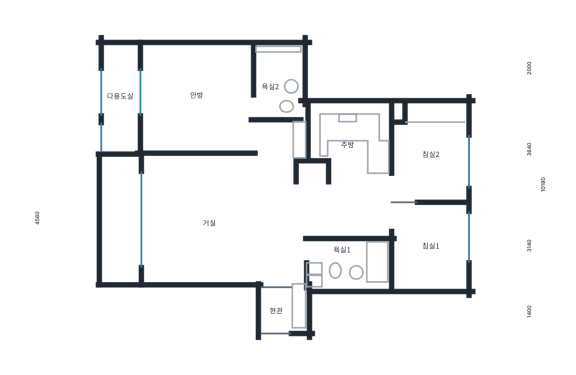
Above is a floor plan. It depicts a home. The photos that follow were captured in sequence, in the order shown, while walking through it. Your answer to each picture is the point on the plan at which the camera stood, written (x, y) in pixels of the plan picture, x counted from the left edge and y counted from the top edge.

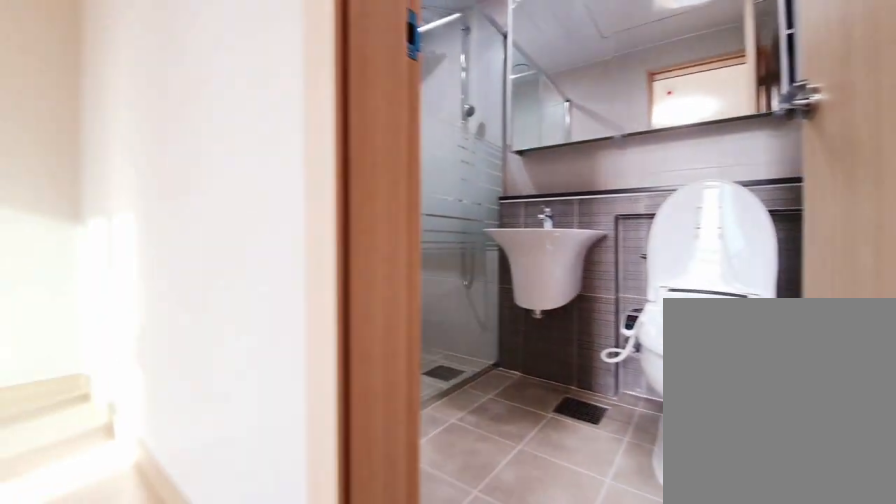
(264, 106)
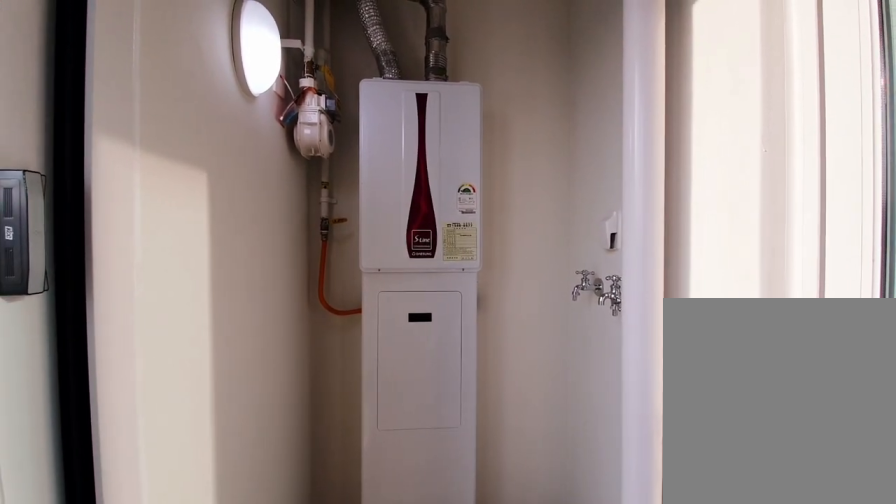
(134, 112)
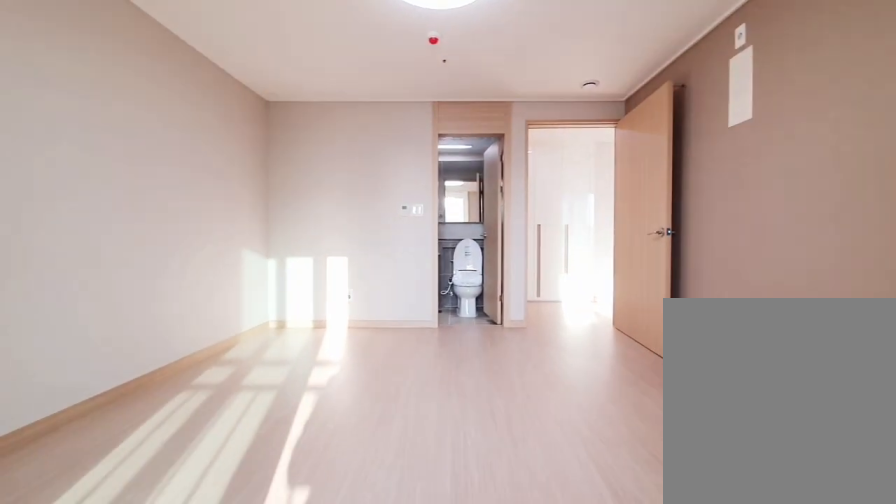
(188, 120)
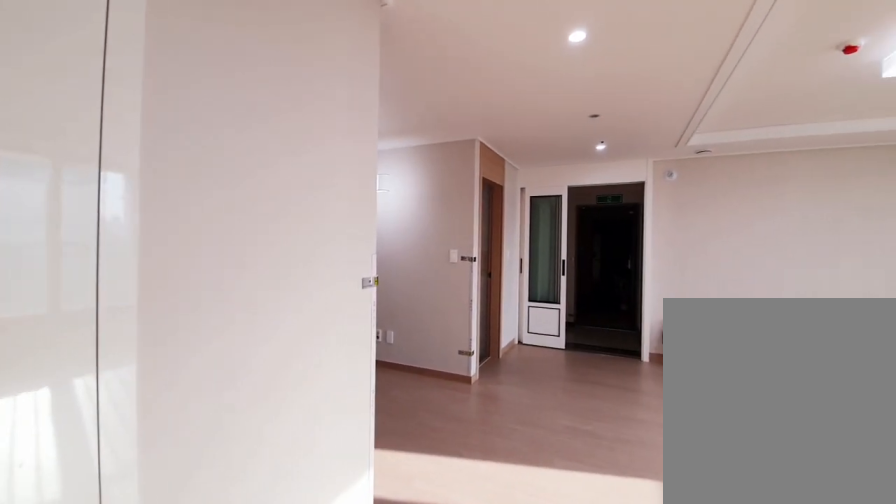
(272, 149)
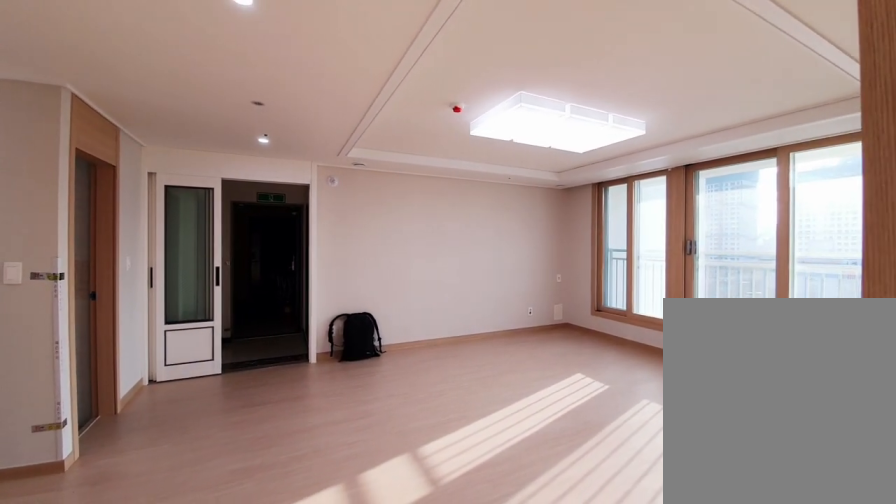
(272, 148)
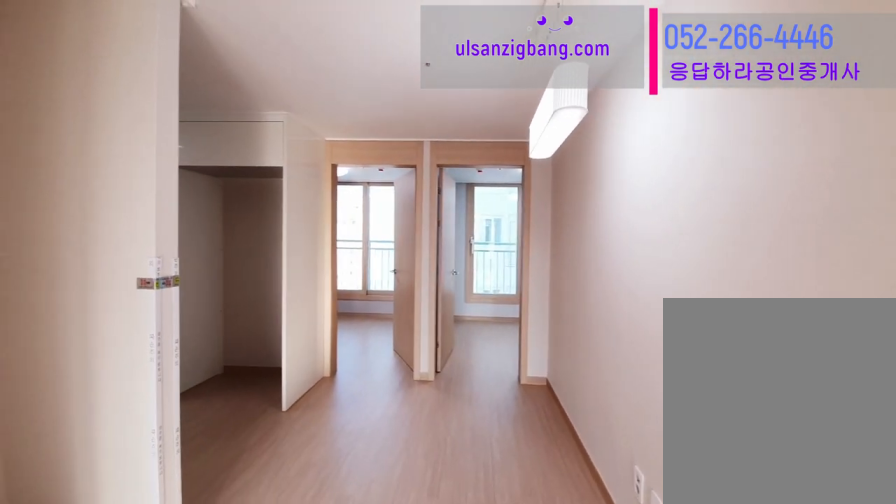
(281, 196)
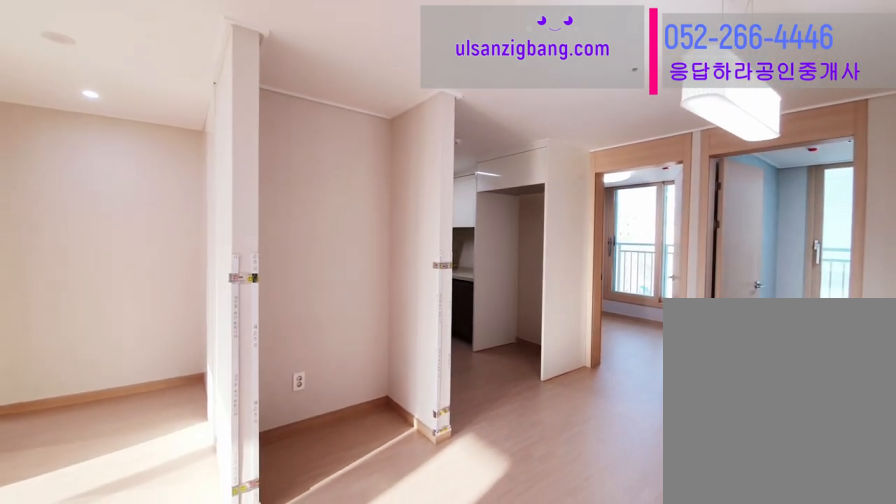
(281, 197)
